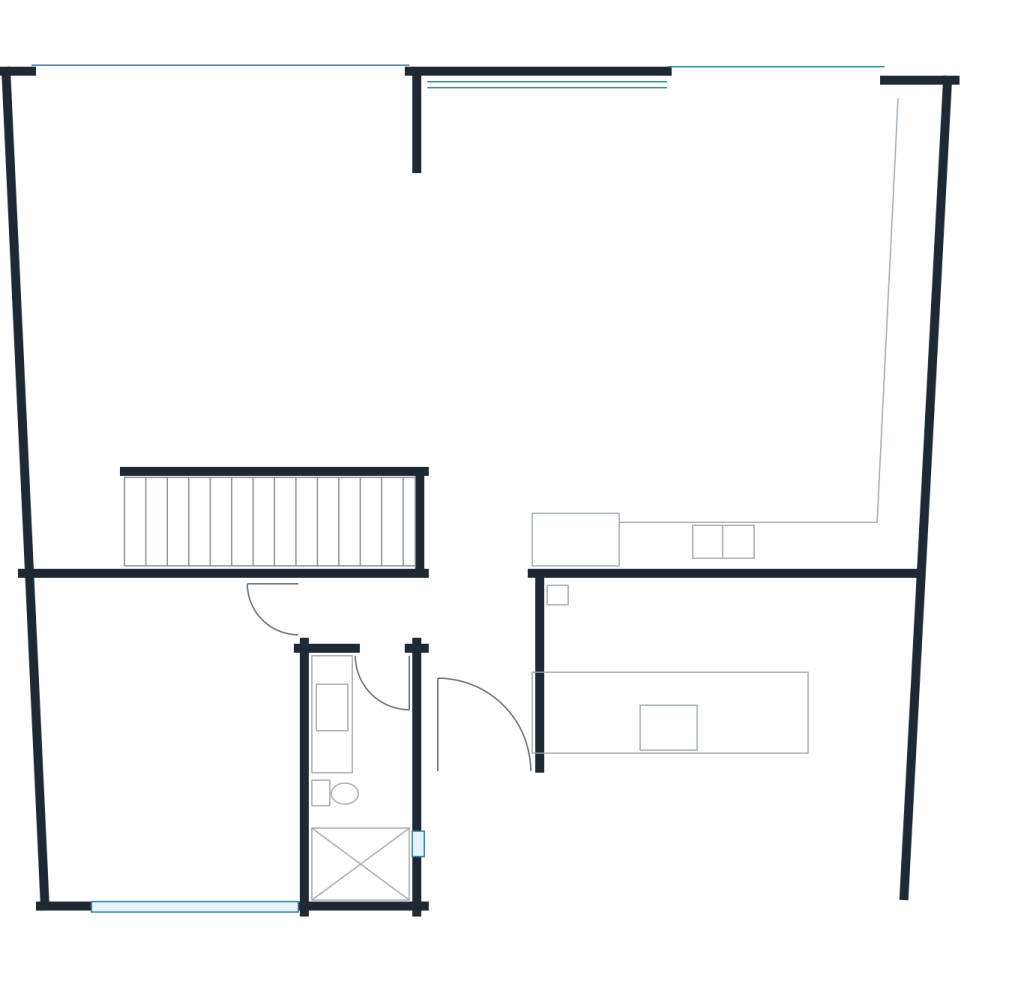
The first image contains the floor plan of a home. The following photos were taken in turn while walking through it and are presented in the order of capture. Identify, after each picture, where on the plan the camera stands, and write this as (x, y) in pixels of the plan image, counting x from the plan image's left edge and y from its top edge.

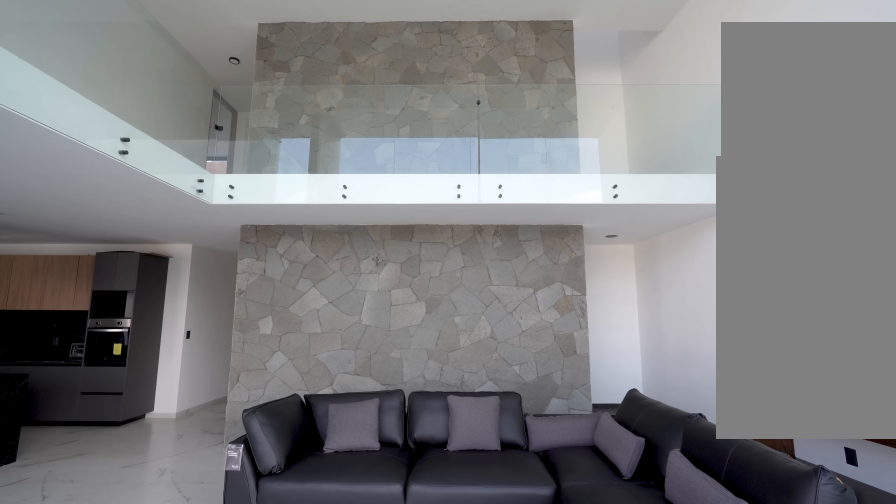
(262, 212)
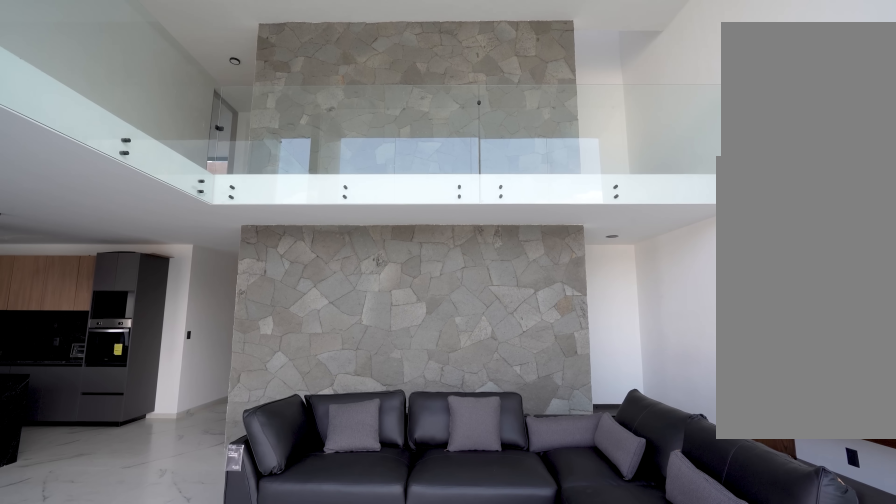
(260, 209)
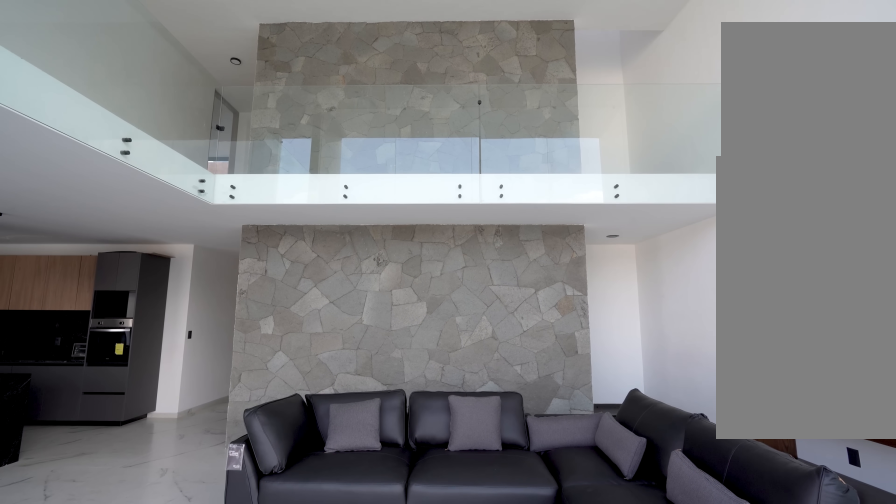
(257, 207)
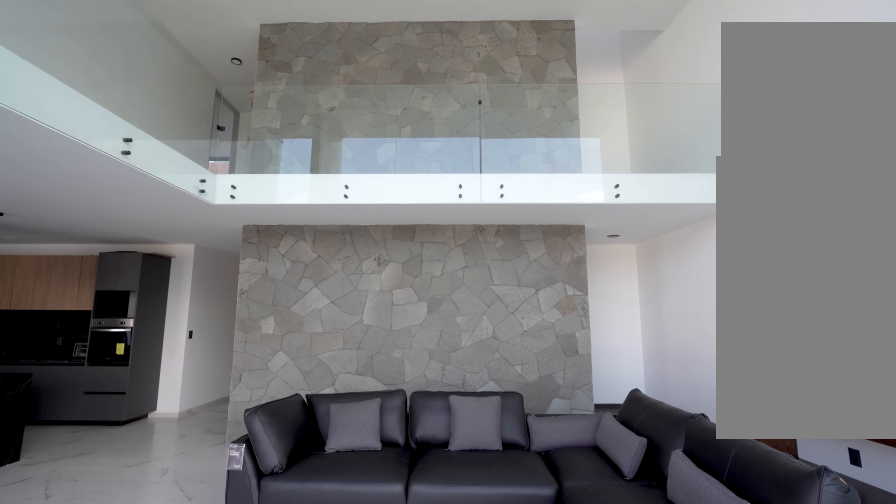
(257, 207)
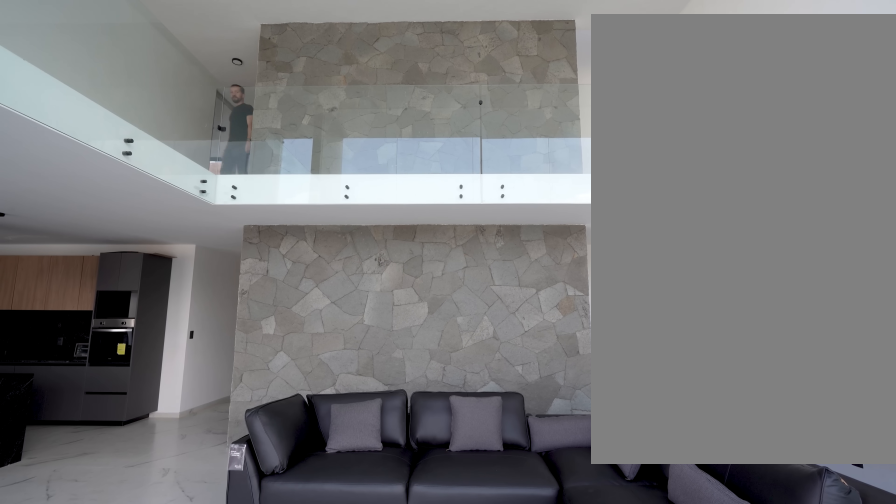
(257, 207)
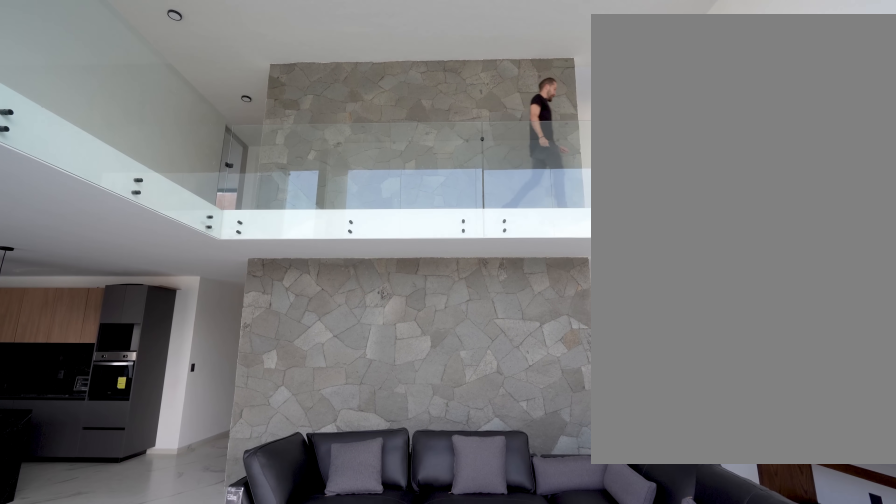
(249, 206)
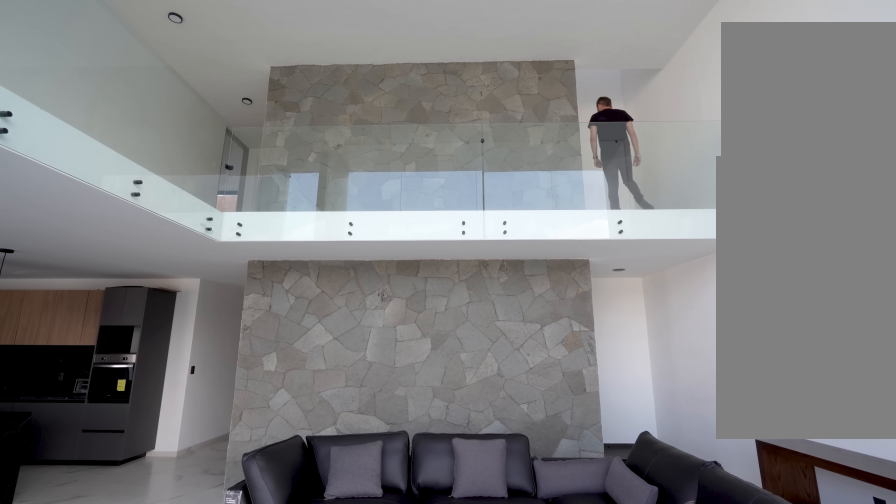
(241, 206)
